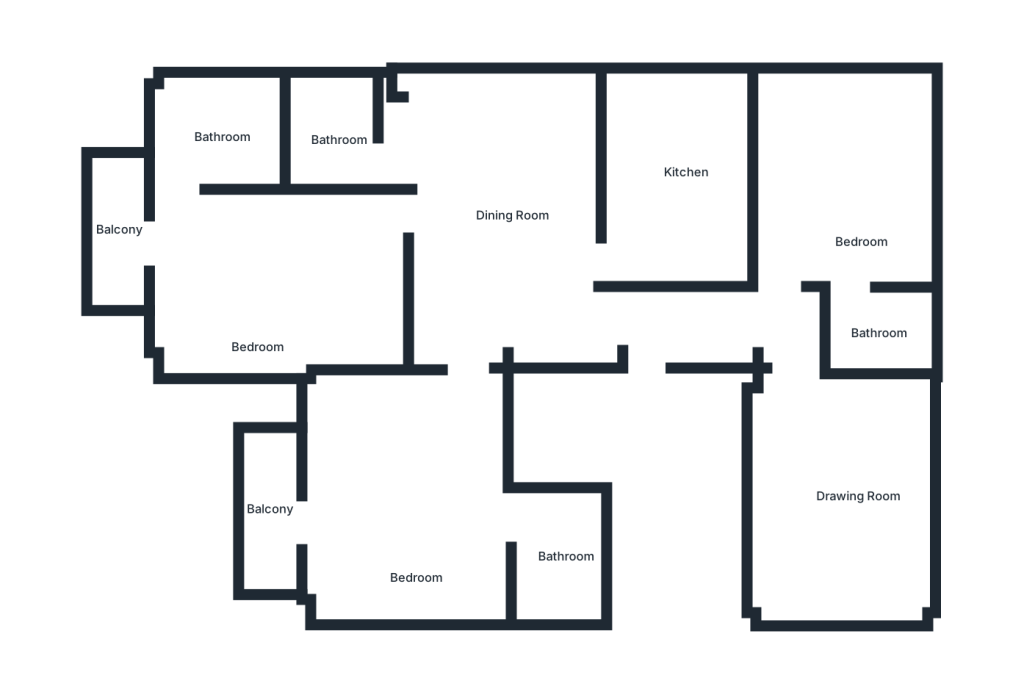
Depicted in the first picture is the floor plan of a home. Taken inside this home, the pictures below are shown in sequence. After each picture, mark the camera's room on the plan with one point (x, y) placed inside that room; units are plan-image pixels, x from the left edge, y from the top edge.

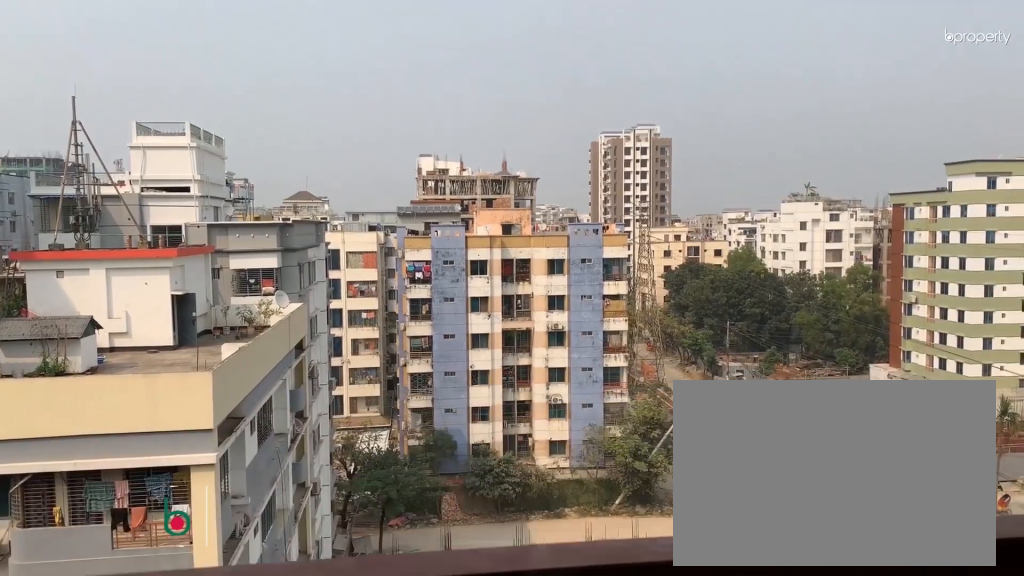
(123, 229)
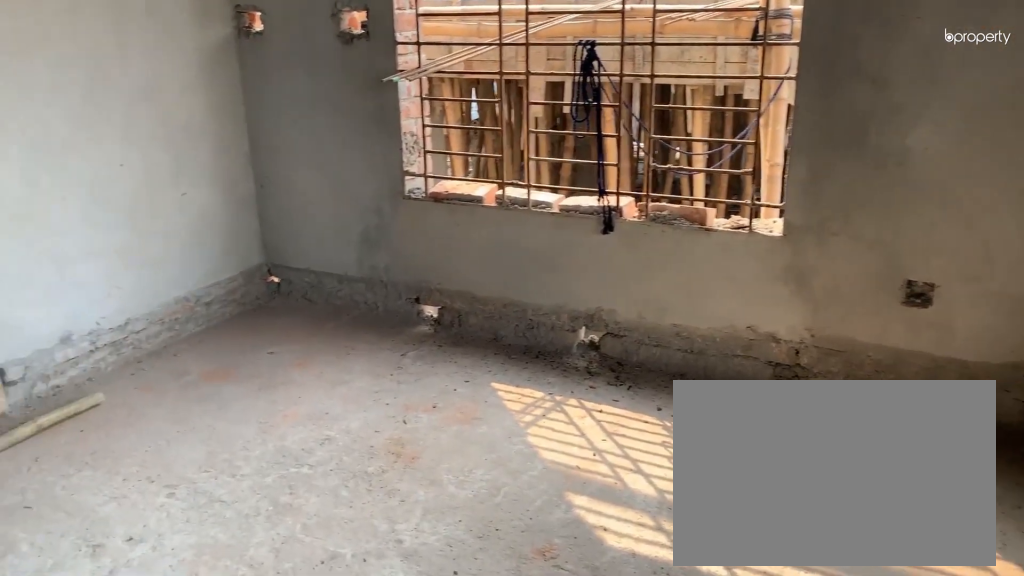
(412, 497)
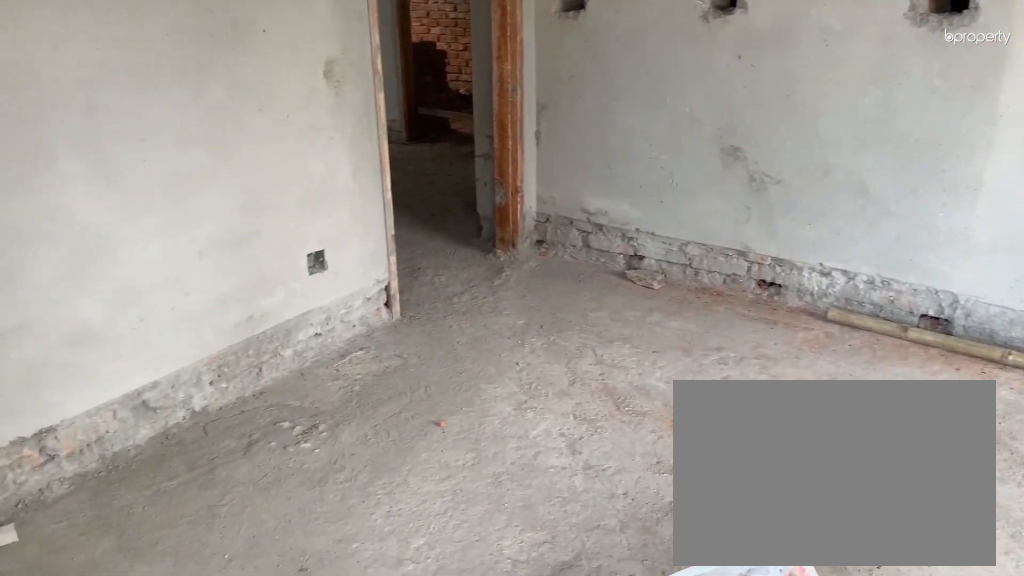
(412, 497)
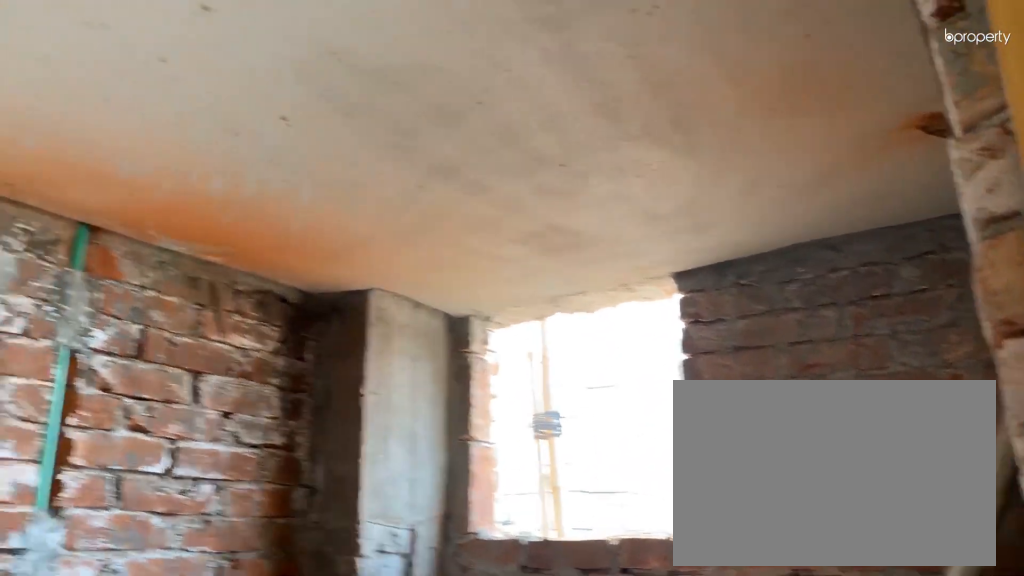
(567, 563)
